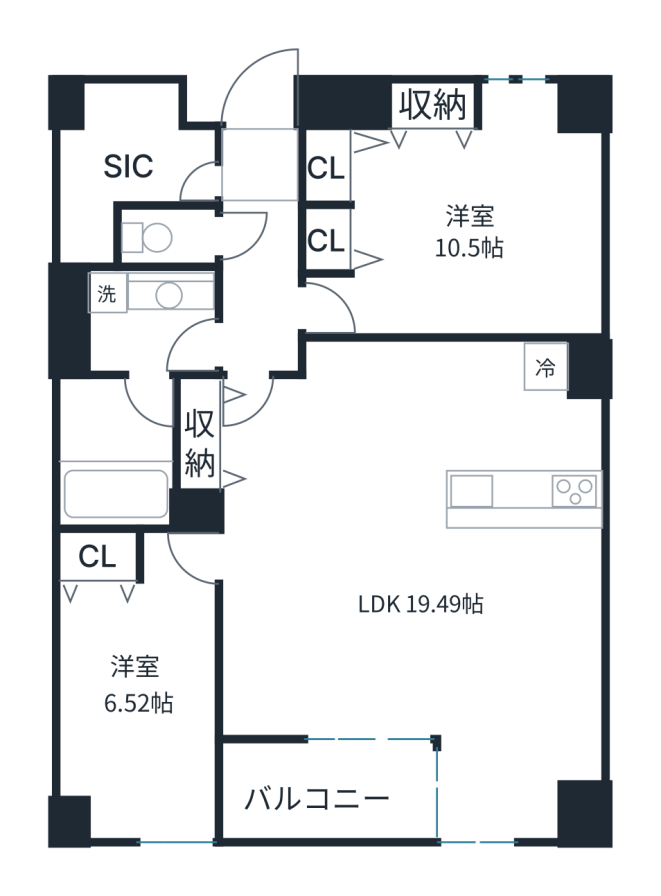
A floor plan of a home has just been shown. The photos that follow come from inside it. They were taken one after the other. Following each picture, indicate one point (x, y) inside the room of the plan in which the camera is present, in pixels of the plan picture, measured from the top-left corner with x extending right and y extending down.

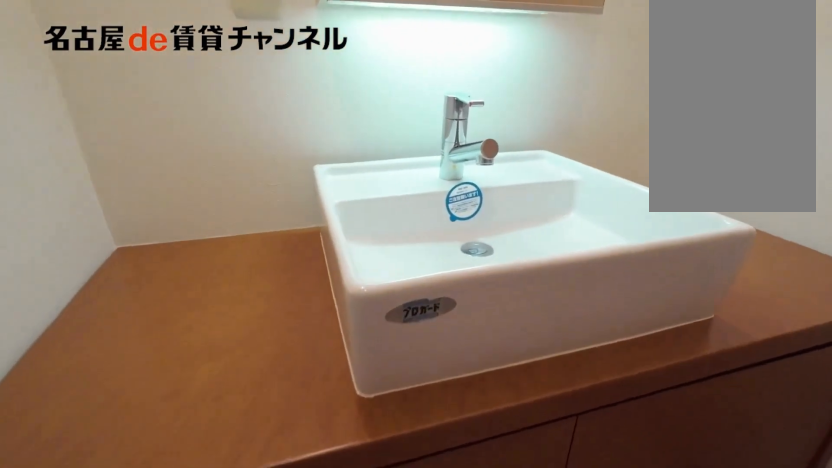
(145, 320)
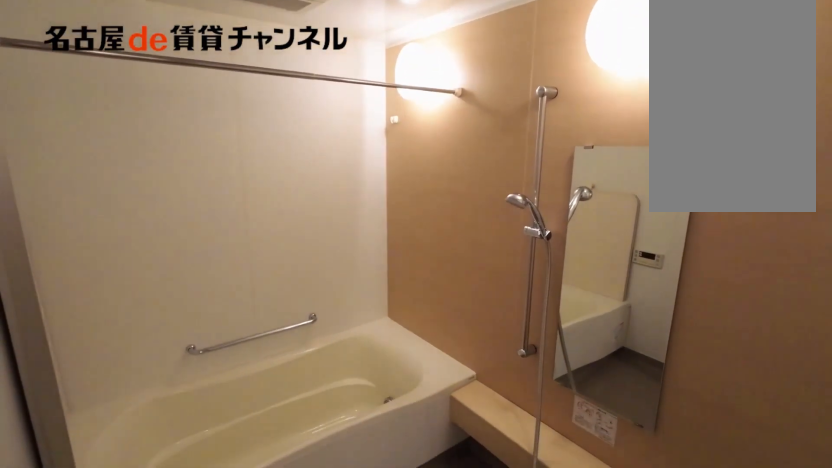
(123, 451)
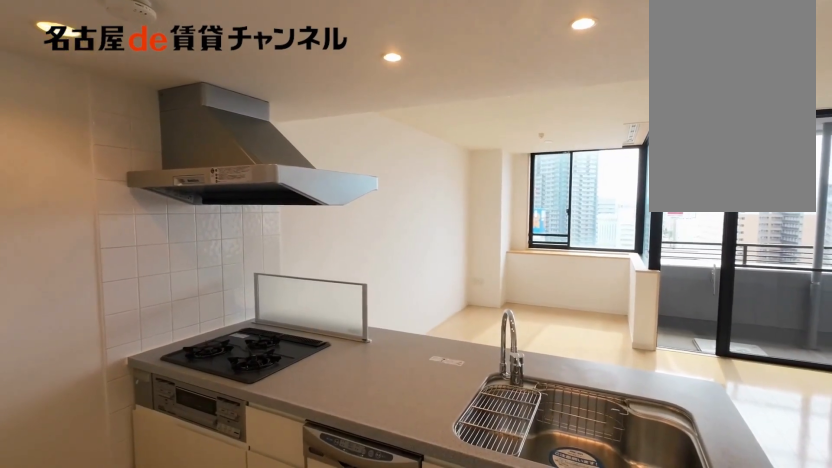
(523, 498)
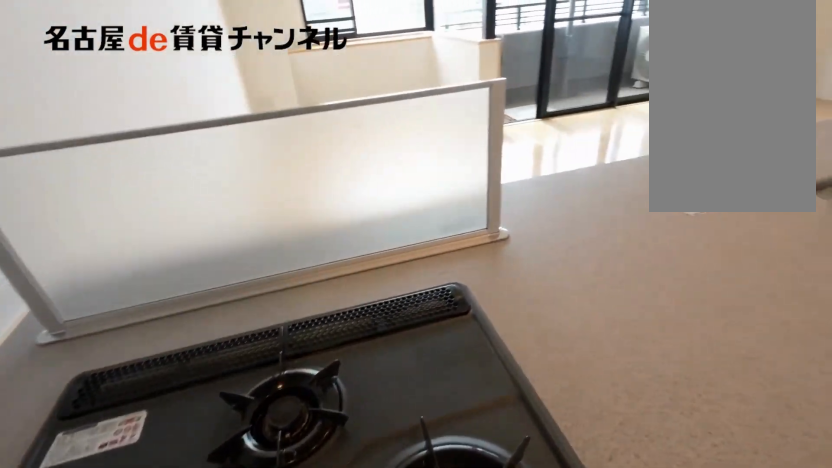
(523, 498)
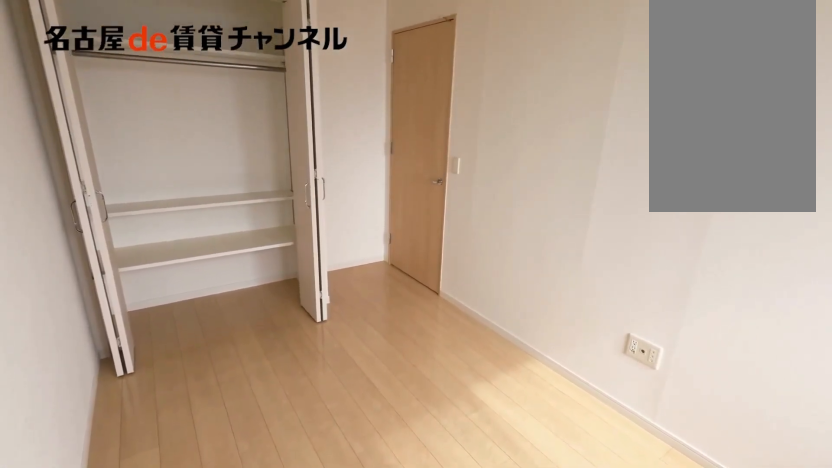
(144, 678)
